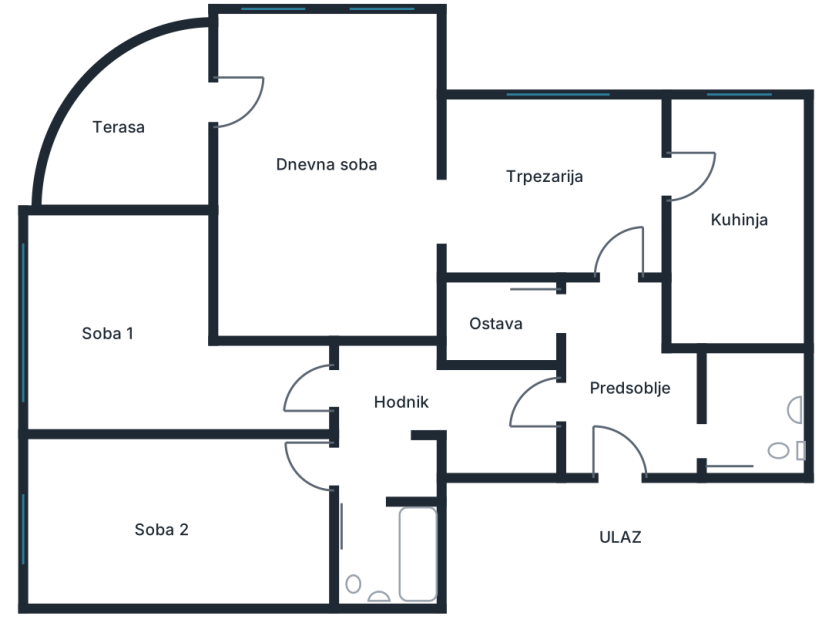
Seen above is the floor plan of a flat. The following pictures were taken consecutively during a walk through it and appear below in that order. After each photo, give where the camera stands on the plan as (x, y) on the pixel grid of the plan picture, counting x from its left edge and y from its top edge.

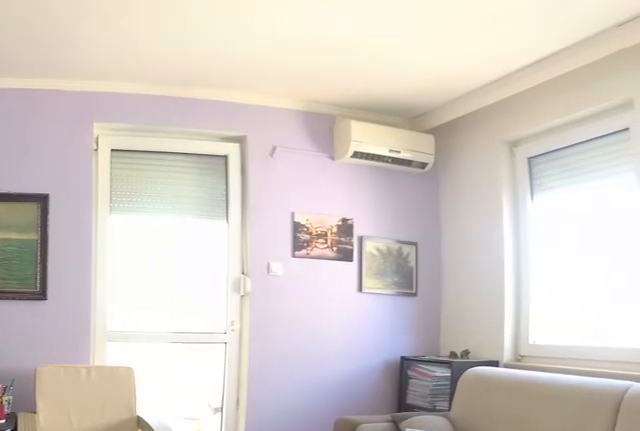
(436, 234)
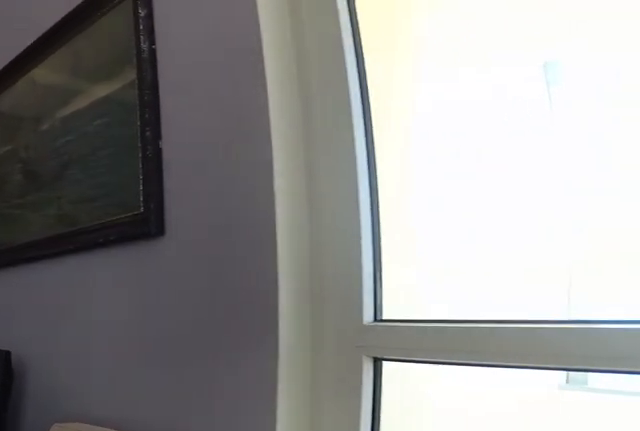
(281, 103)
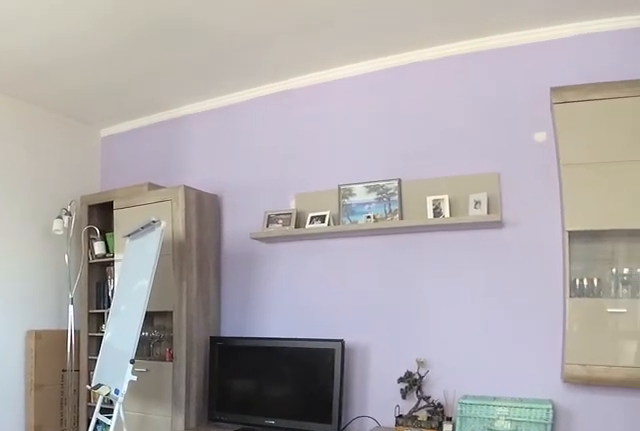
(245, 102)
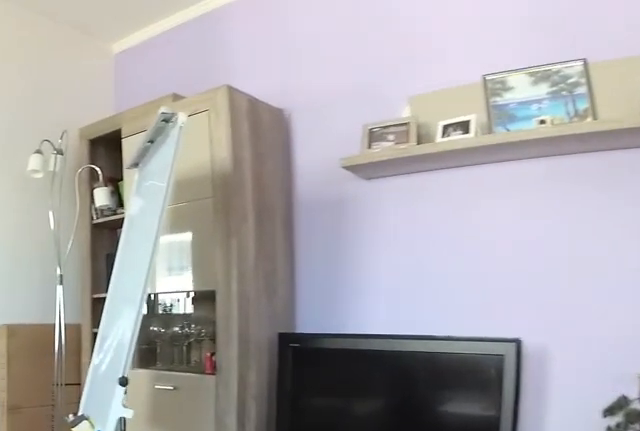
(279, 209)
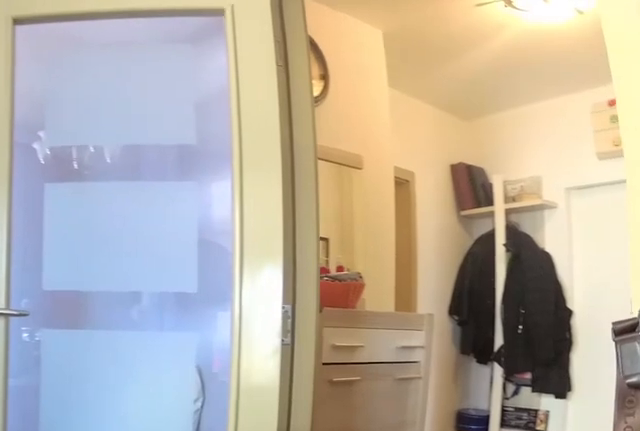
(565, 215)
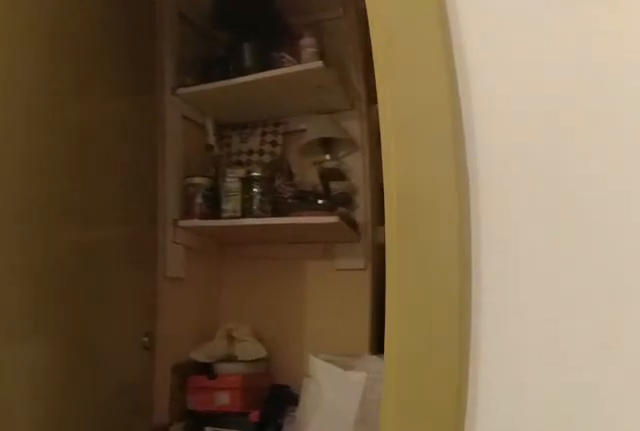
(606, 268)
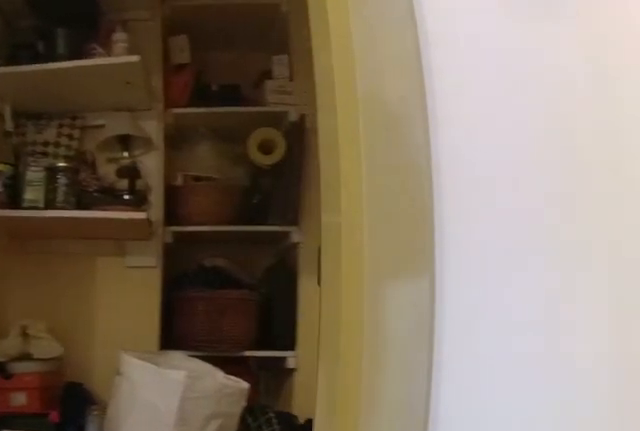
(601, 282)
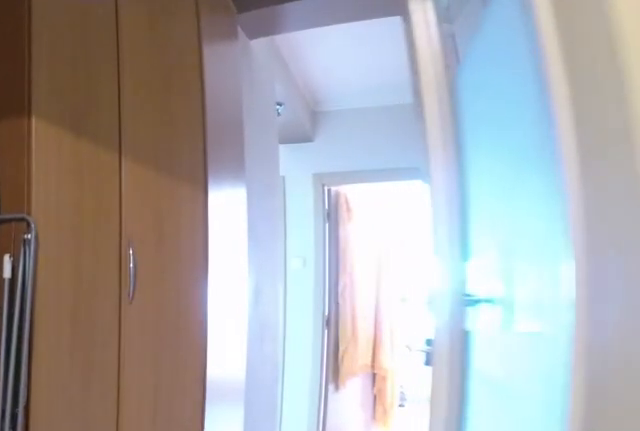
(613, 345)
